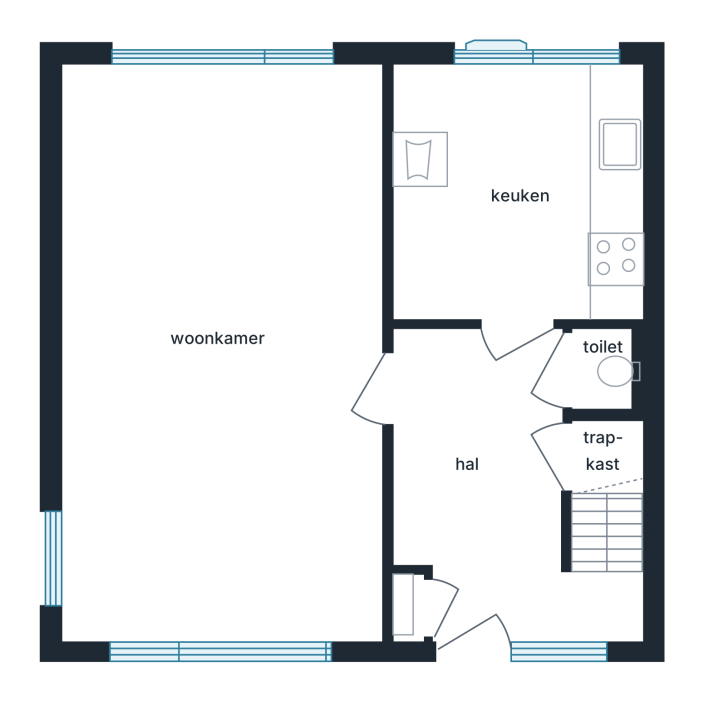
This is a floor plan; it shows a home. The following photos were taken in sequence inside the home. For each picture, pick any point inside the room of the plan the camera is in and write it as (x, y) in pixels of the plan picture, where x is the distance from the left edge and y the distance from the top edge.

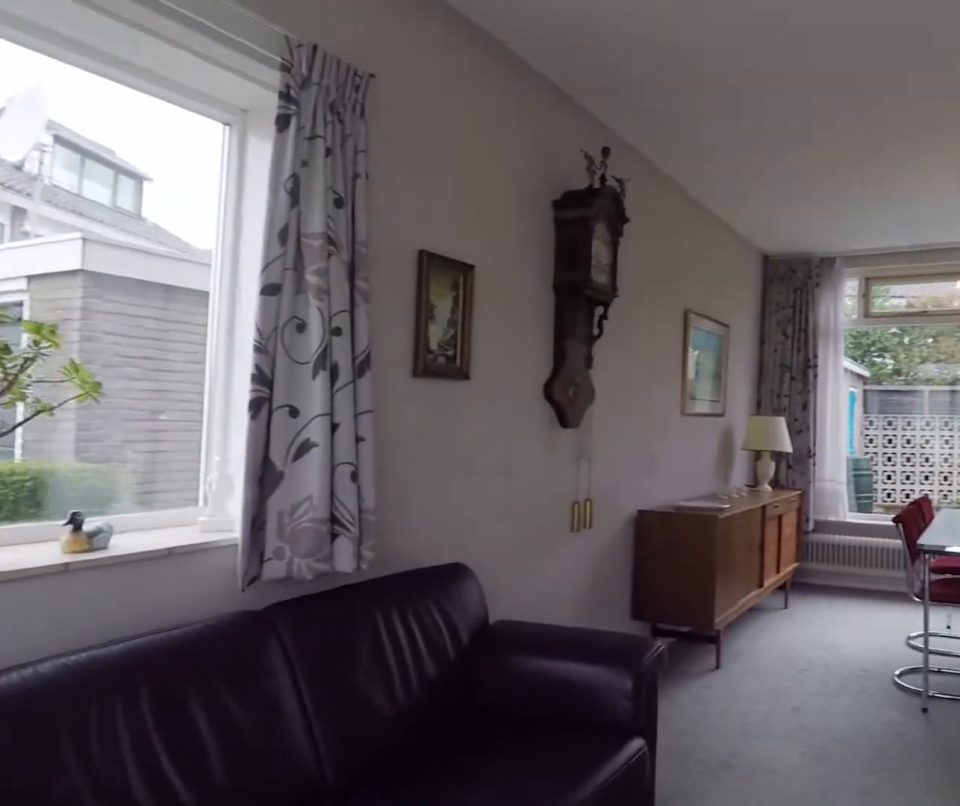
(152, 302)
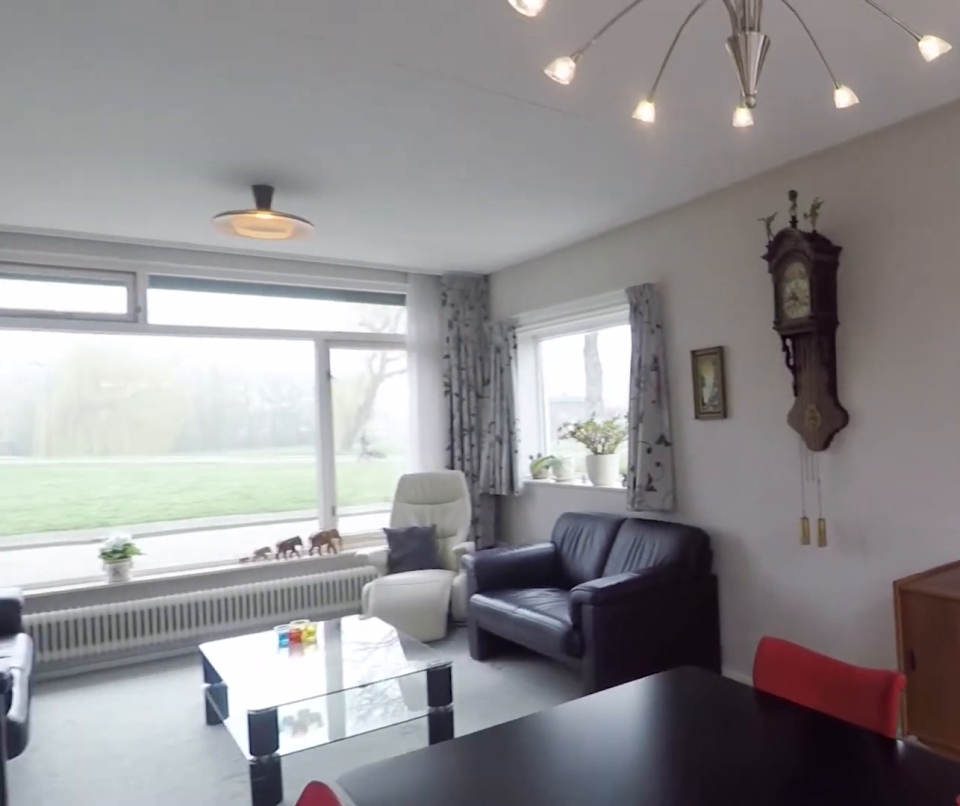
(152, 302)
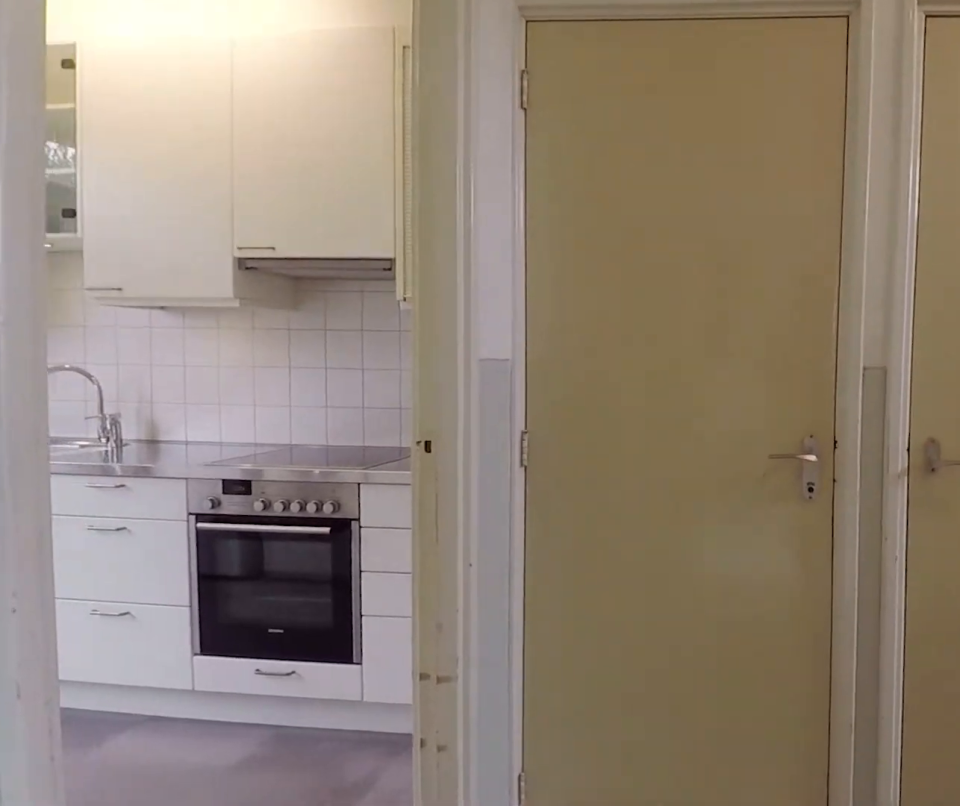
(494, 492)
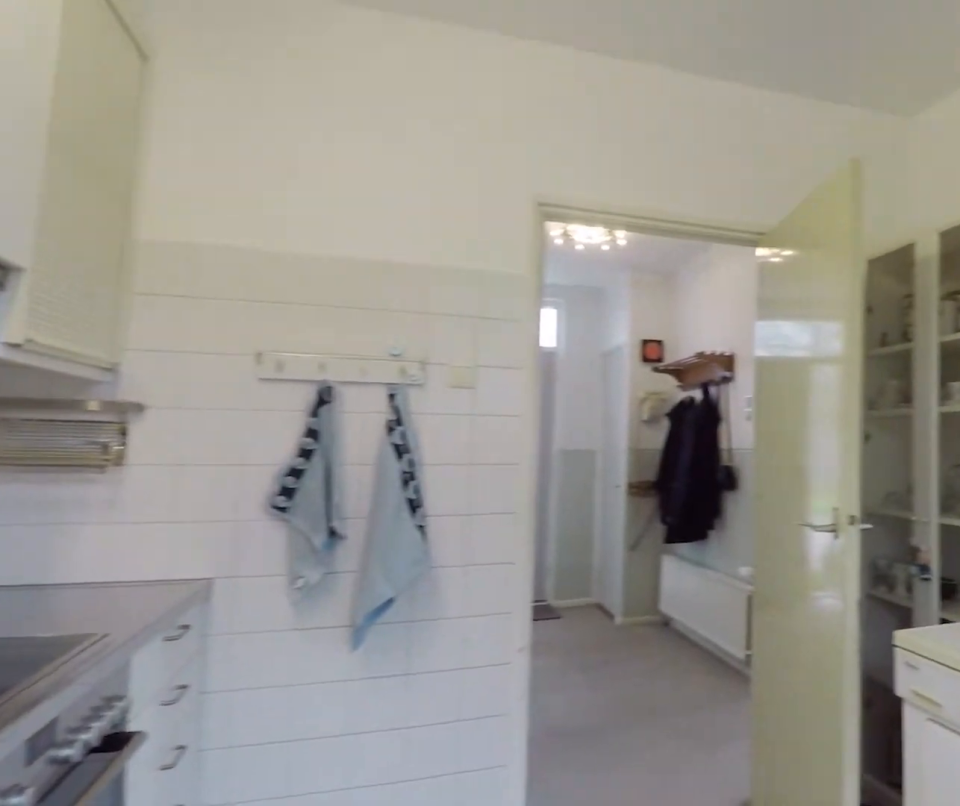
(520, 189)
